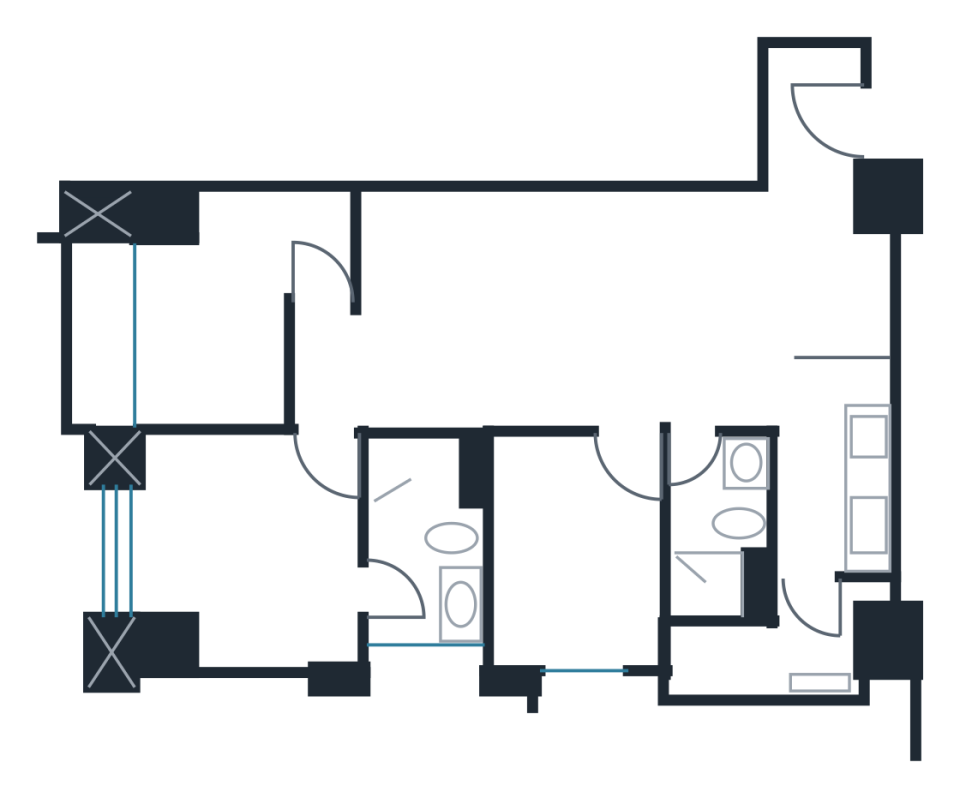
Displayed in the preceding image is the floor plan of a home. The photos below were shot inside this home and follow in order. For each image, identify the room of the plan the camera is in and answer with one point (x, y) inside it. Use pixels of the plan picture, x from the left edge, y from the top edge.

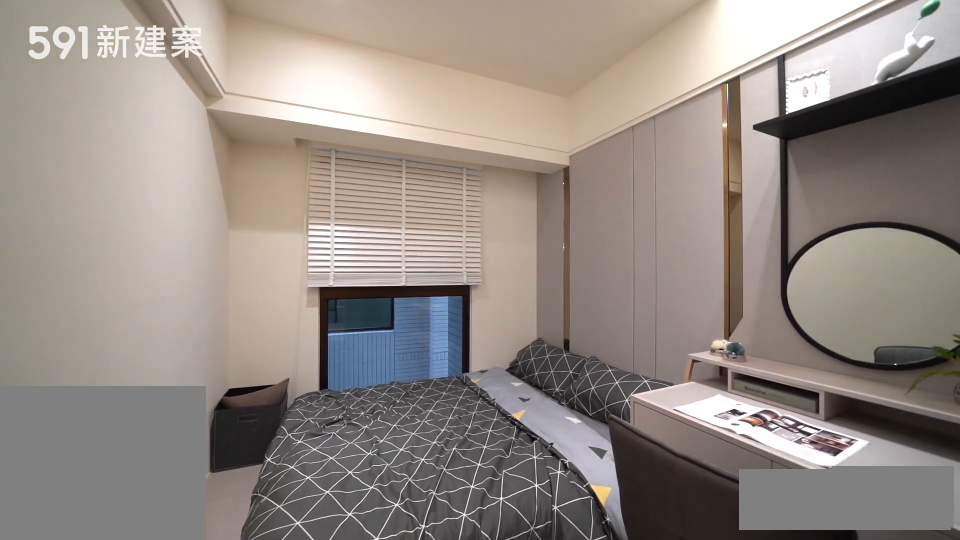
(572, 558)
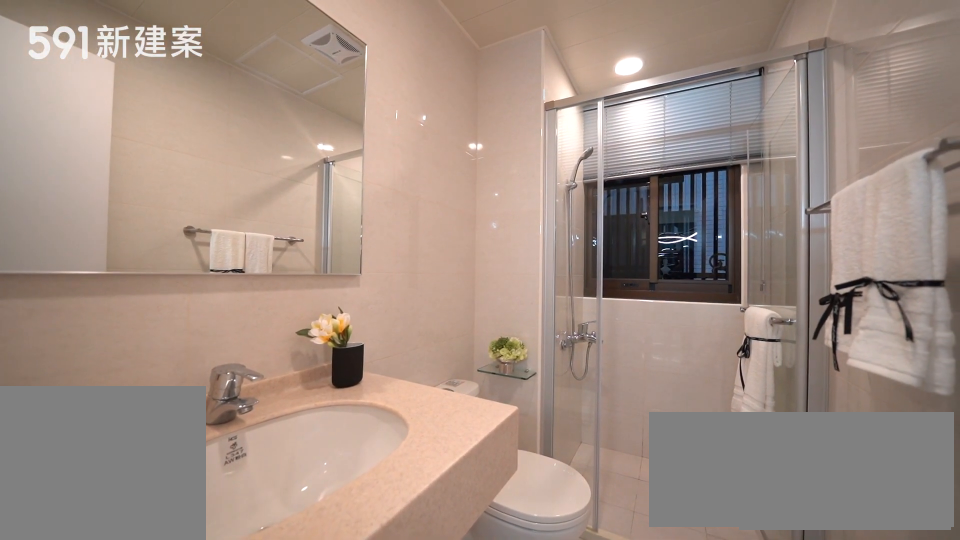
(723, 534)
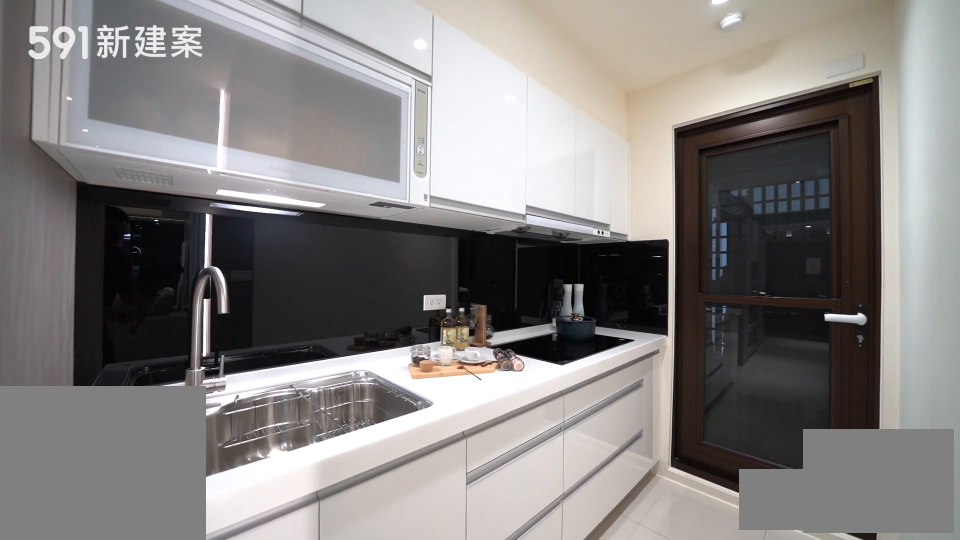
(824, 470)
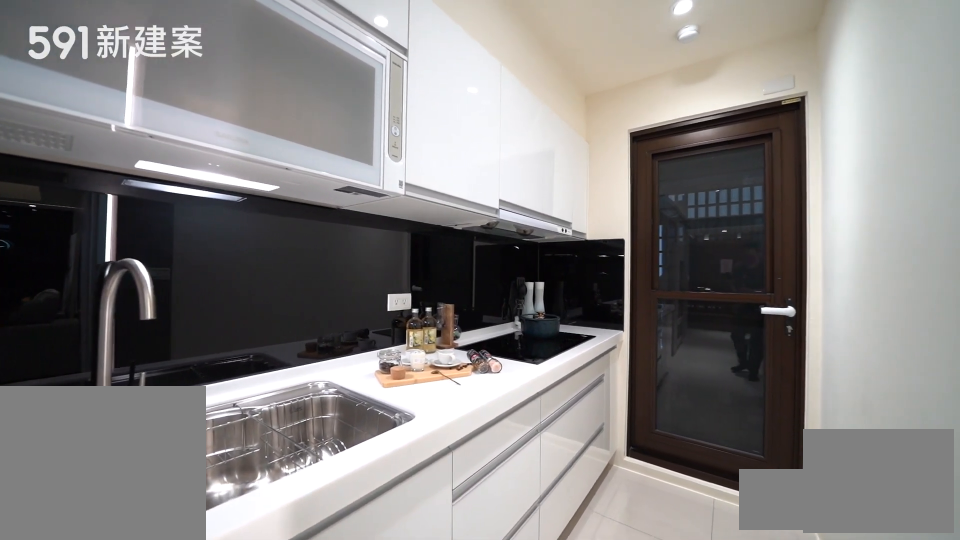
(824, 470)
